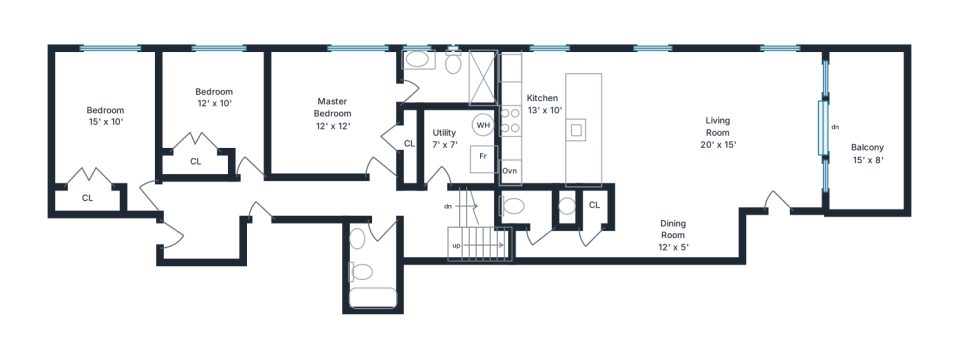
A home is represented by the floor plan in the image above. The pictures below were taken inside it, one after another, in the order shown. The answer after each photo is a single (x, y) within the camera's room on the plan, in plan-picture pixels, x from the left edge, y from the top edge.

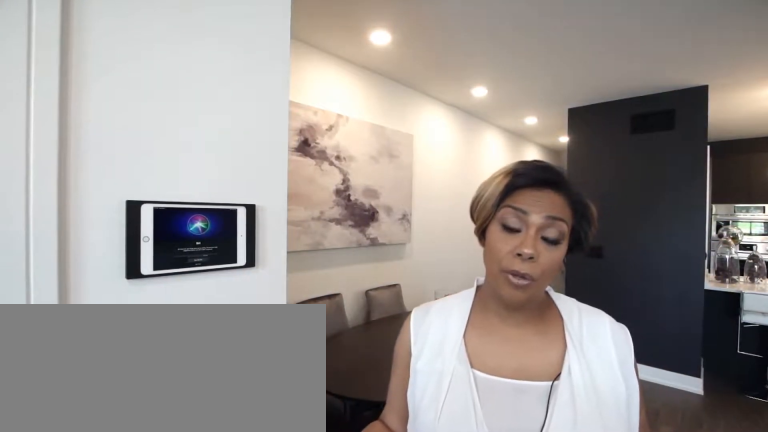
(674, 151)
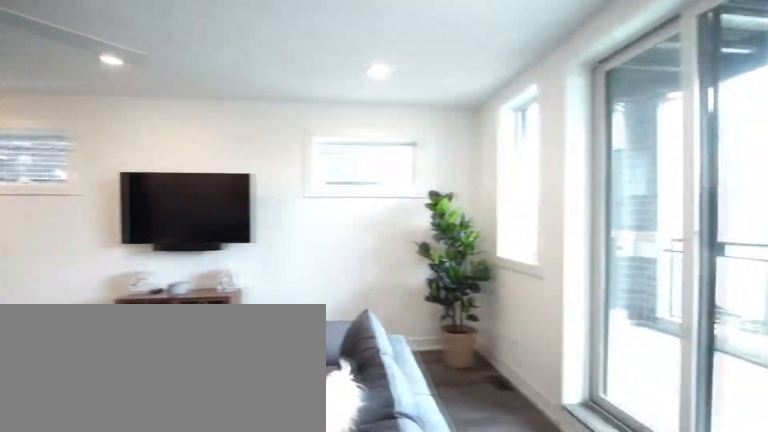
(674, 151)
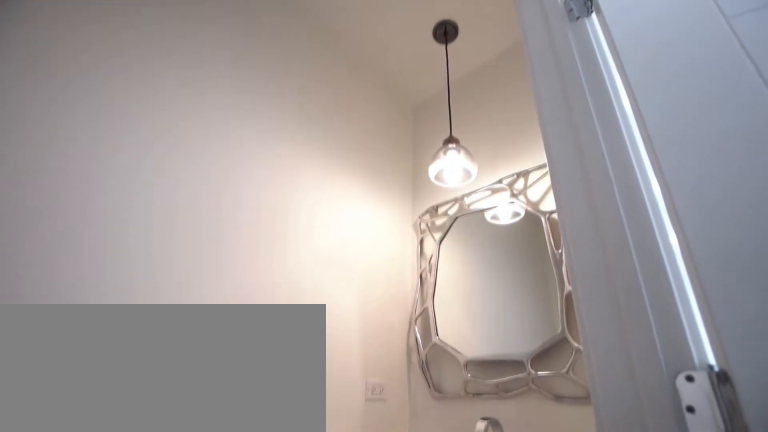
(533, 210)
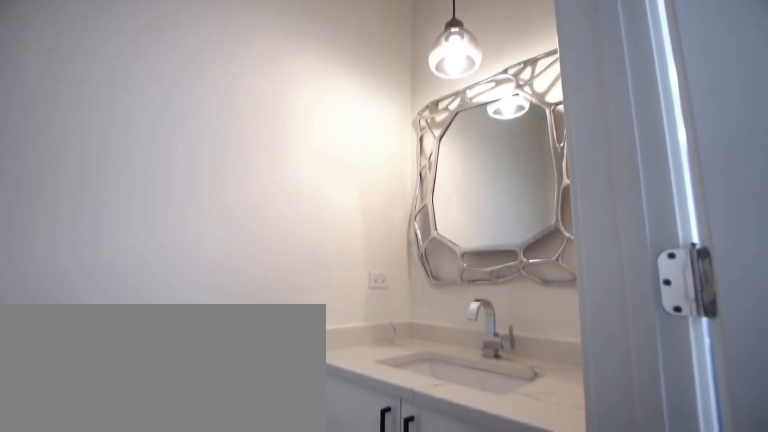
(533, 210)
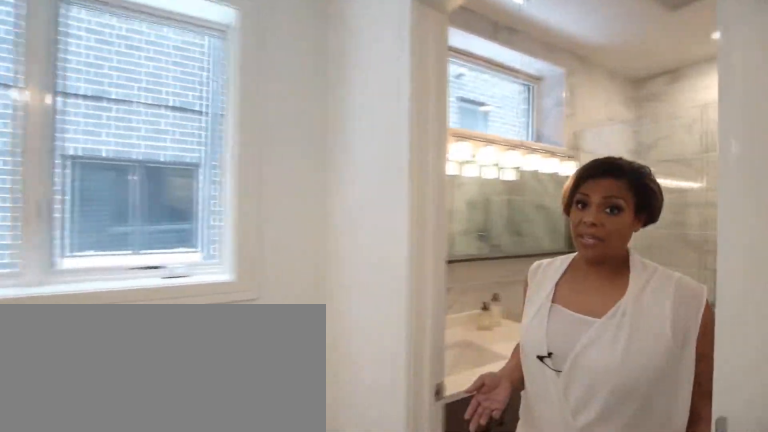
(330, 111)
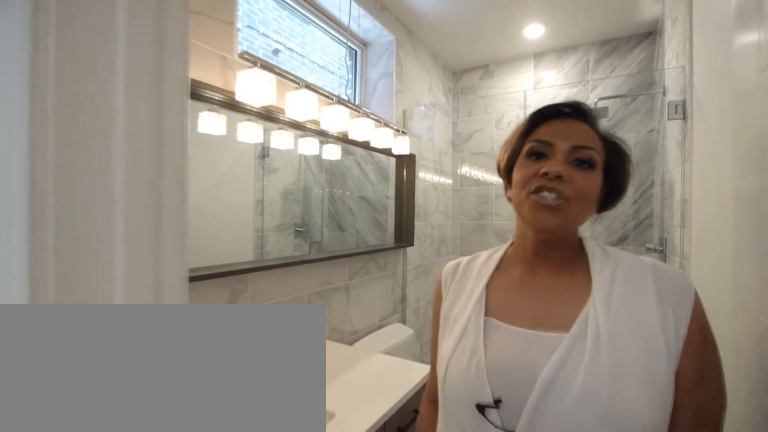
(440, 84)
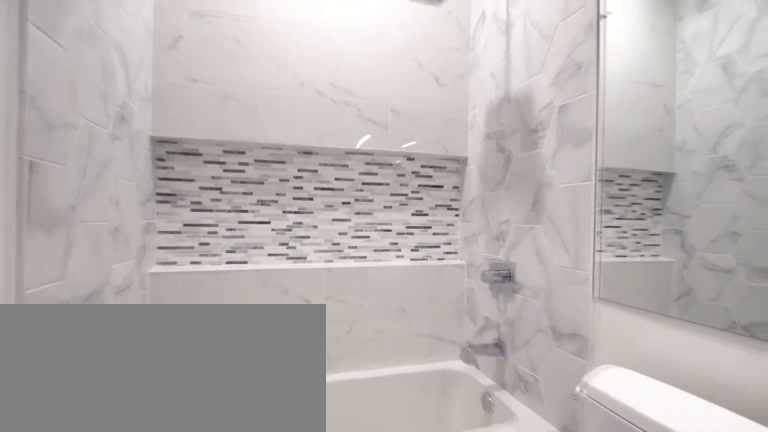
(381, 259)
